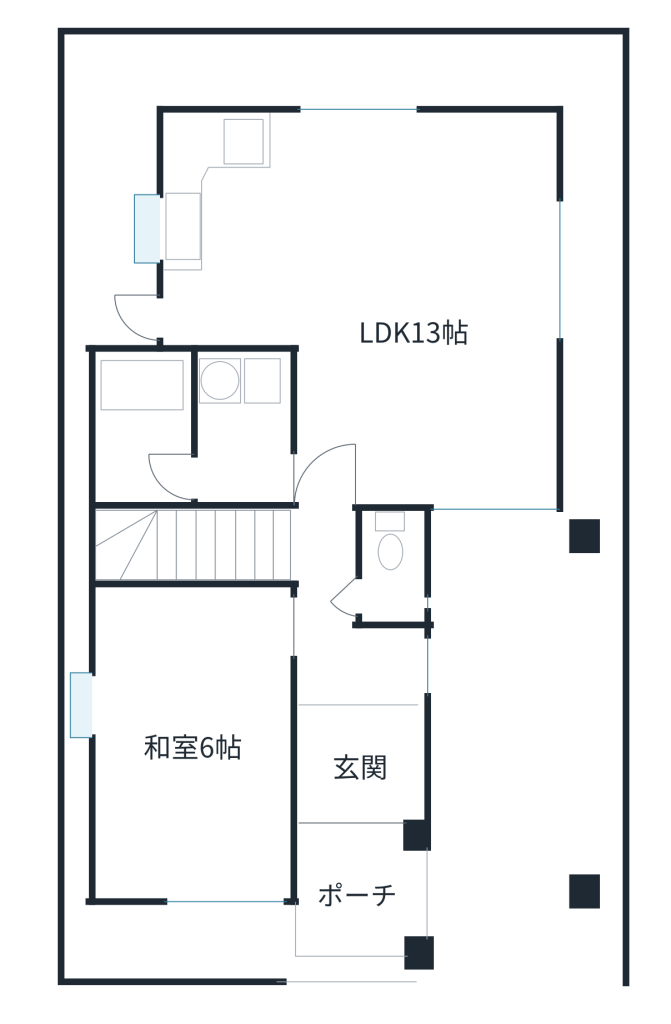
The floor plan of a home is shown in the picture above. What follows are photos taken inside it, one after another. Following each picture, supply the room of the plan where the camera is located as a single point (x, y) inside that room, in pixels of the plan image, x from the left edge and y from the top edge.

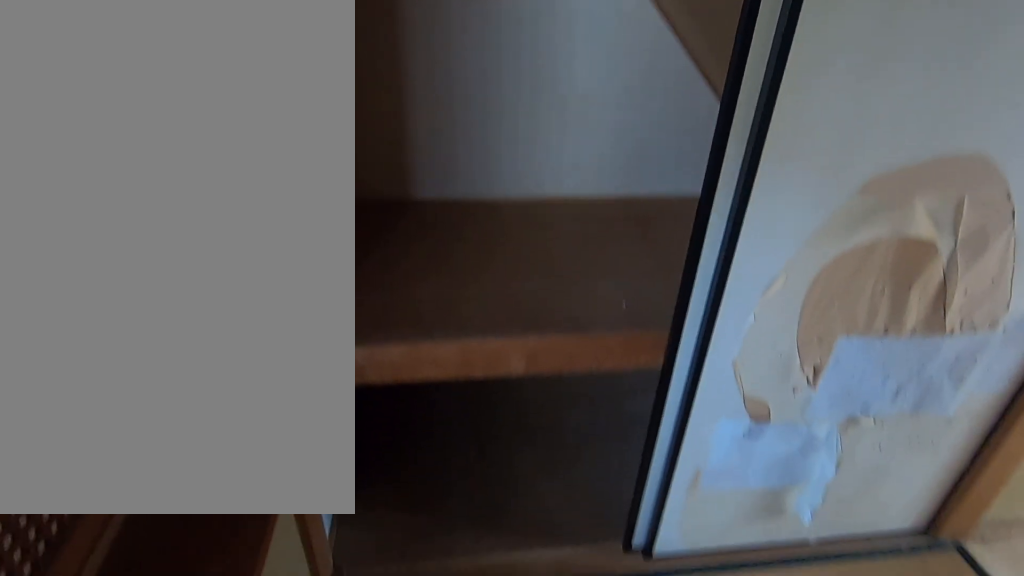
(185, 684)
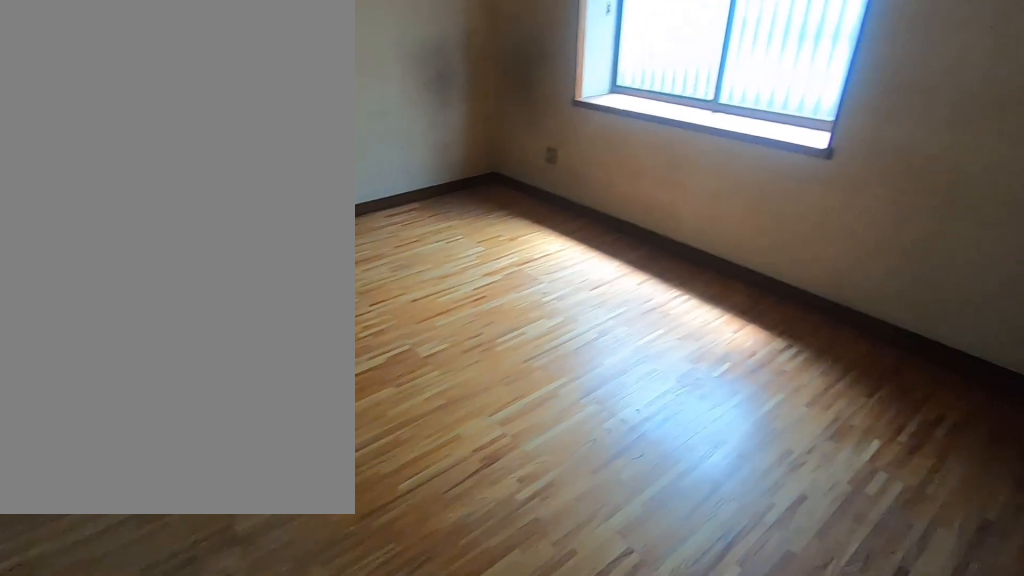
(395, 231)
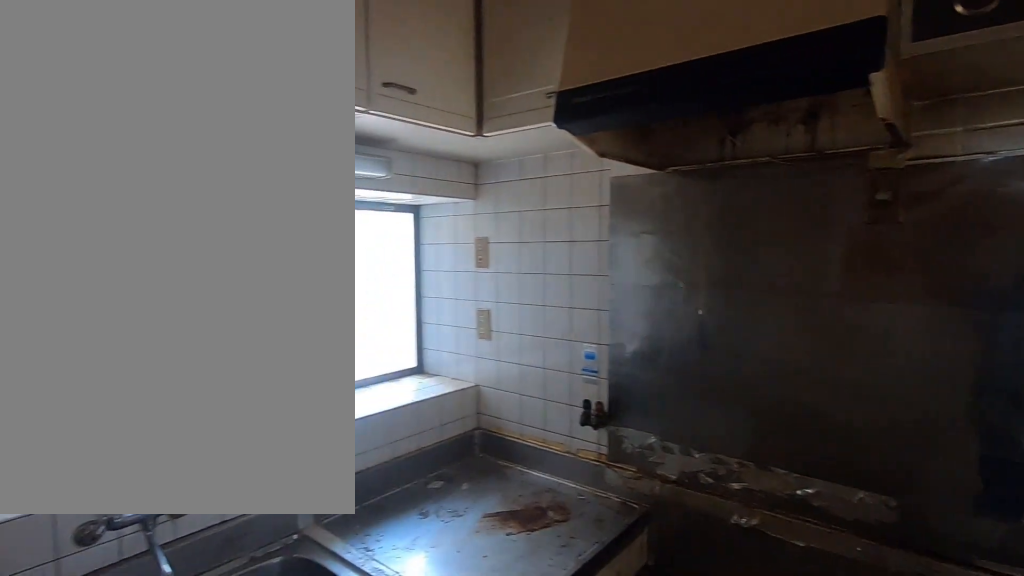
(211, 182)
